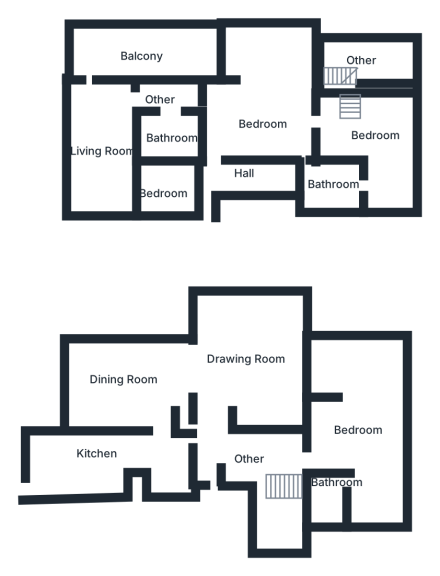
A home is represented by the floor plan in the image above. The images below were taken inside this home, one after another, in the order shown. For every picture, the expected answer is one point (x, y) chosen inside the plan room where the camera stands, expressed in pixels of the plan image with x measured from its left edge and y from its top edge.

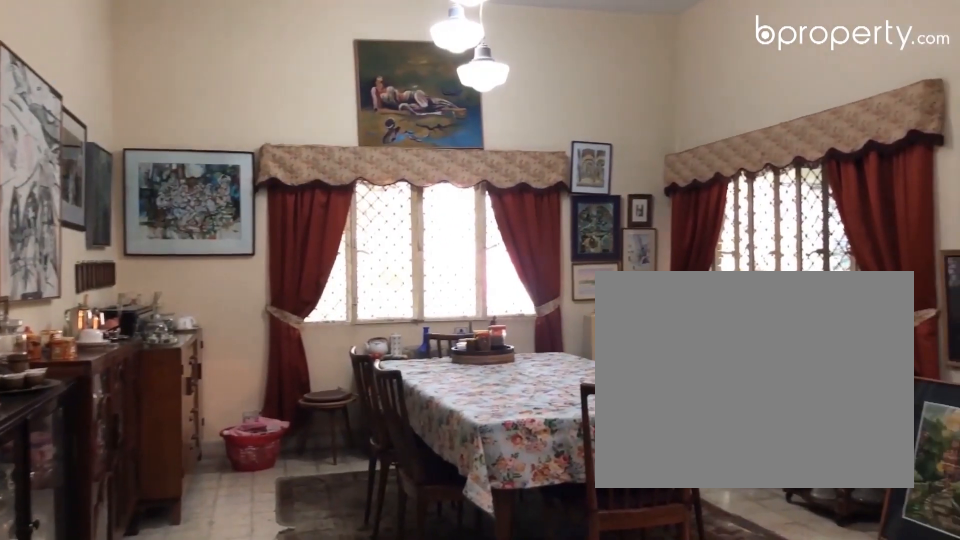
(126, 379)
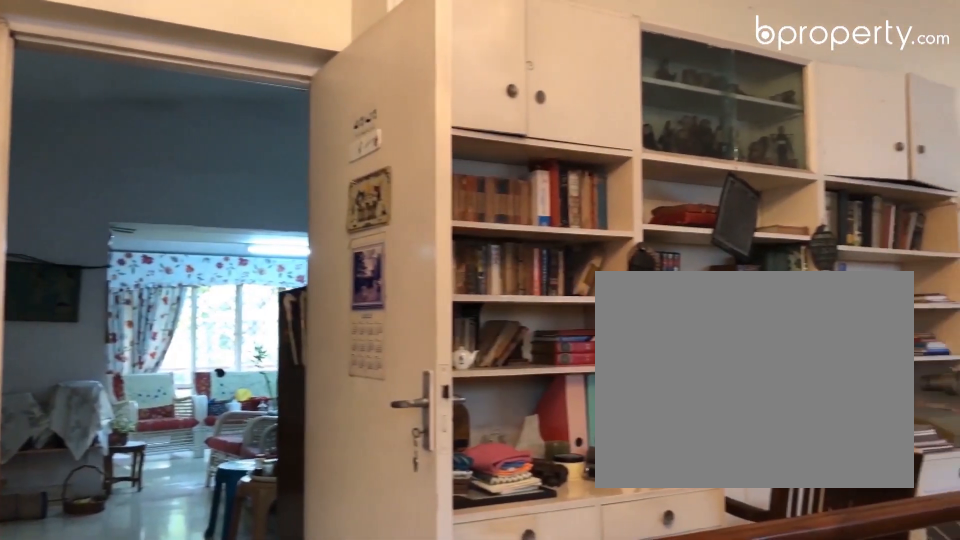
(237, 173)
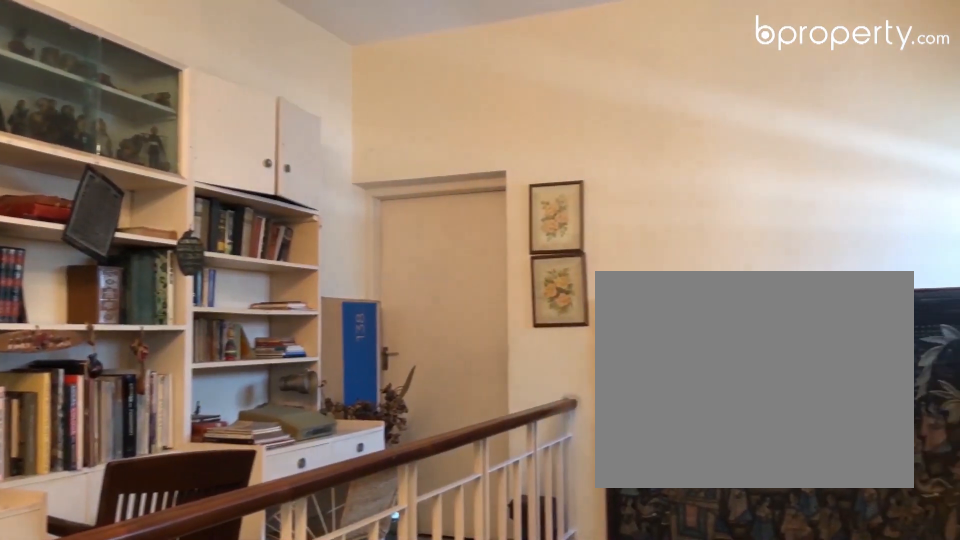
(237, 173)
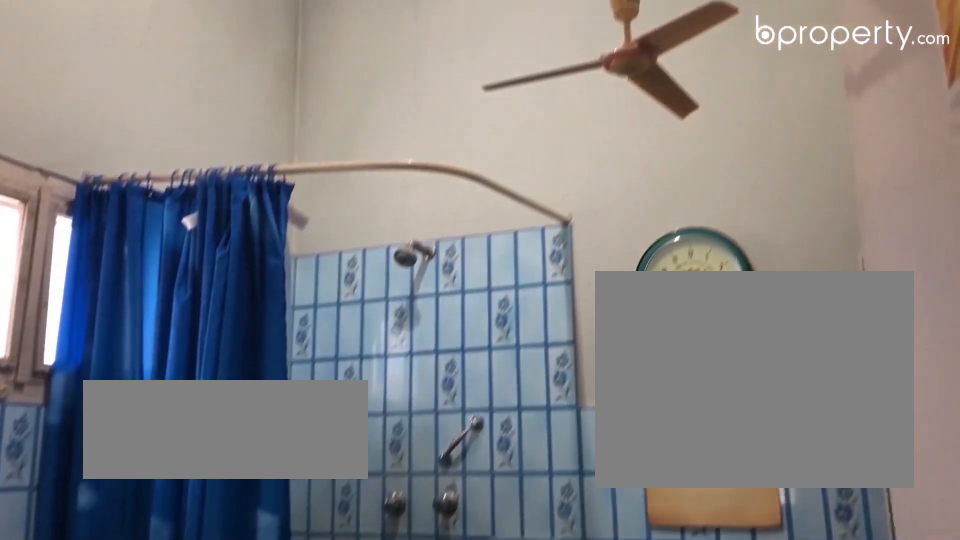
(335, 180)
